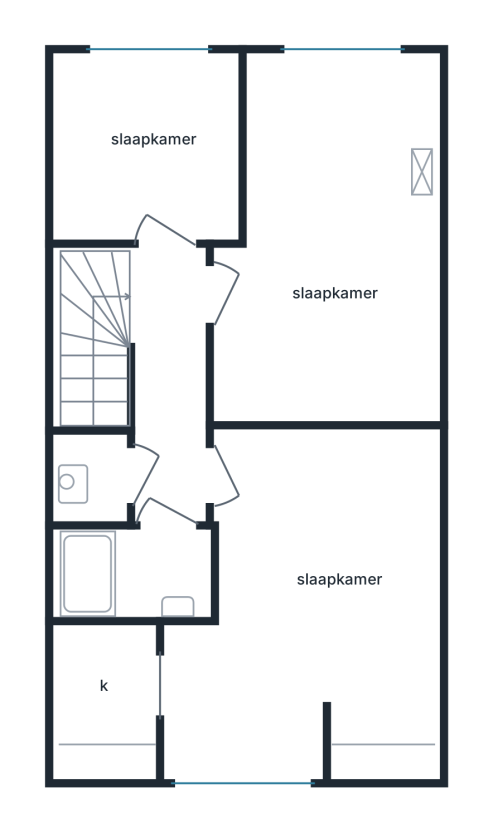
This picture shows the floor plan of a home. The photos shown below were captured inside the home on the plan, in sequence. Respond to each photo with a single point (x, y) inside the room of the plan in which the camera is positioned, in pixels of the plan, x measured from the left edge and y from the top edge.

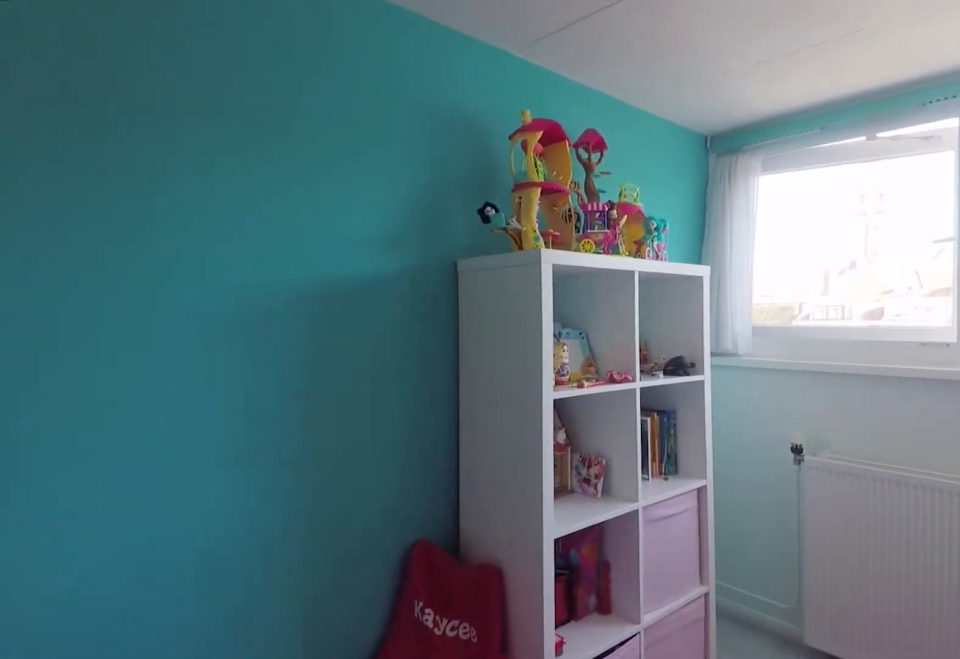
(332, 248)
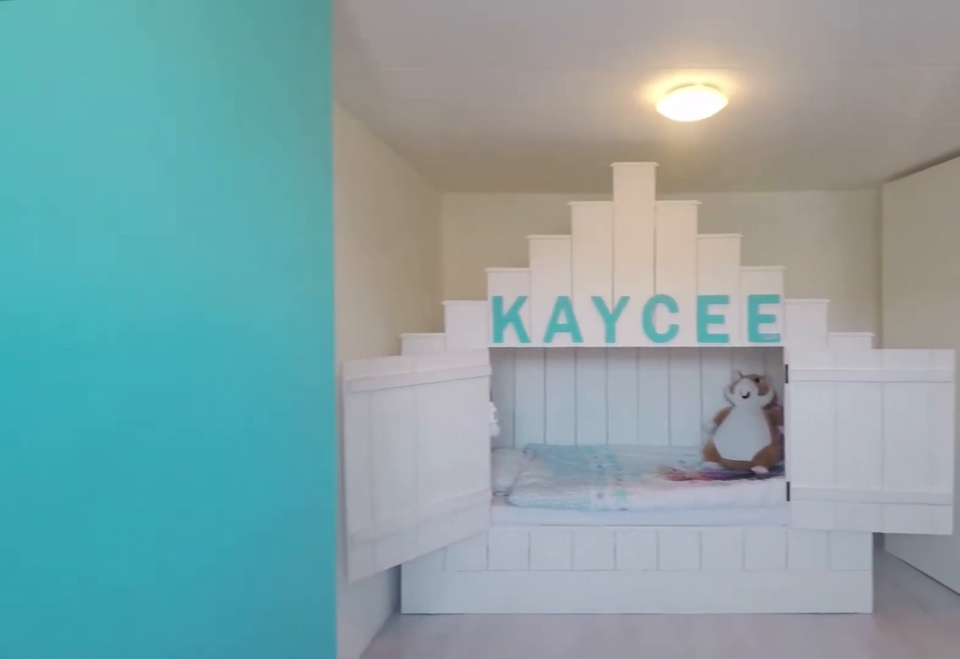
(332, 248)
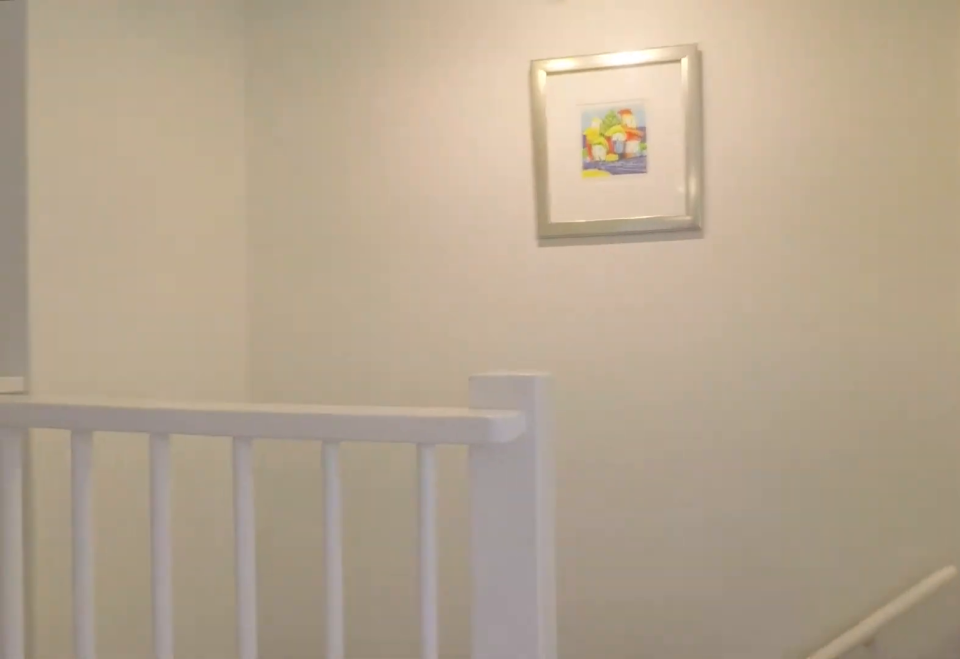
(169, 386)
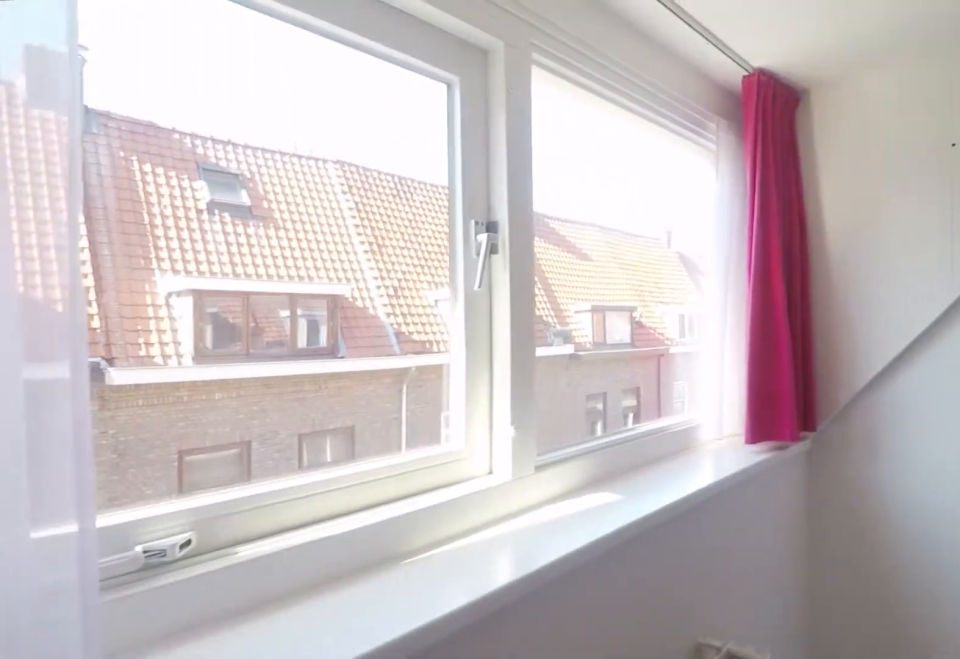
(310, 605)
